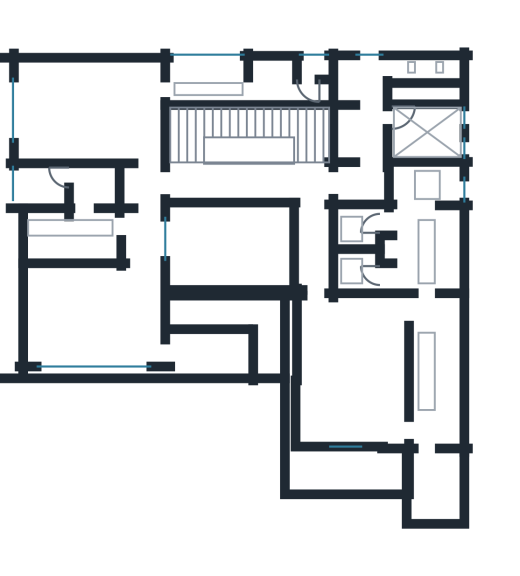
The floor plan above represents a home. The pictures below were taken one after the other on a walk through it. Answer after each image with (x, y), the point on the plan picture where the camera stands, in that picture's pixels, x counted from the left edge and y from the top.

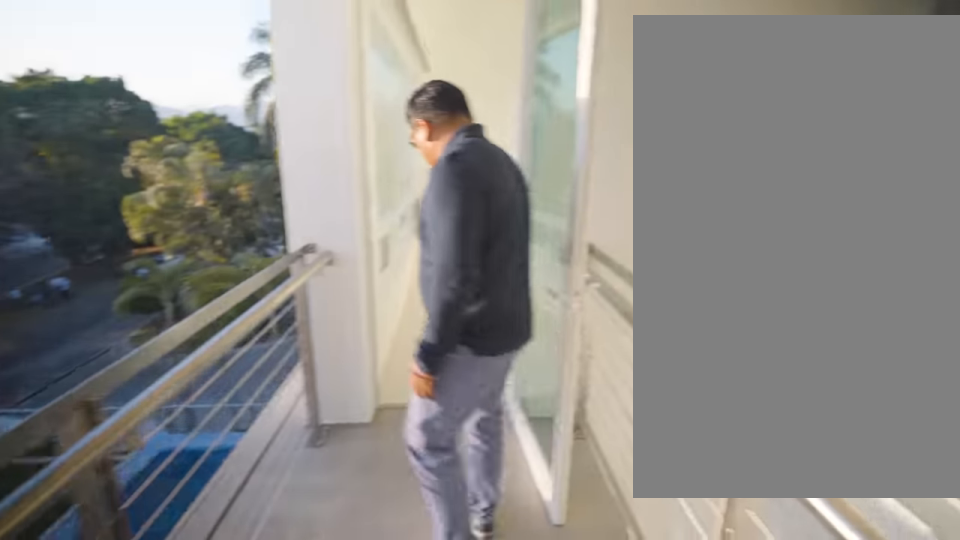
(210, 353)
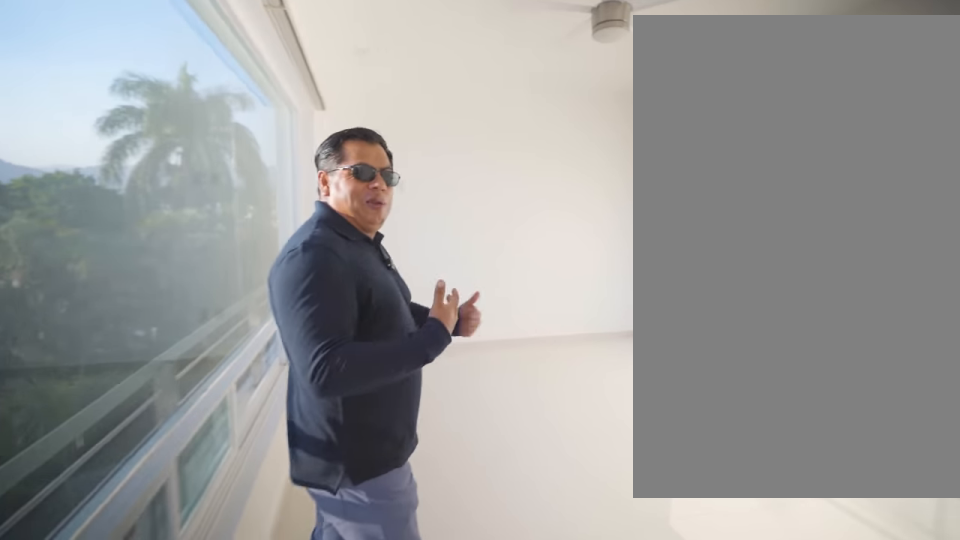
(146, 350)
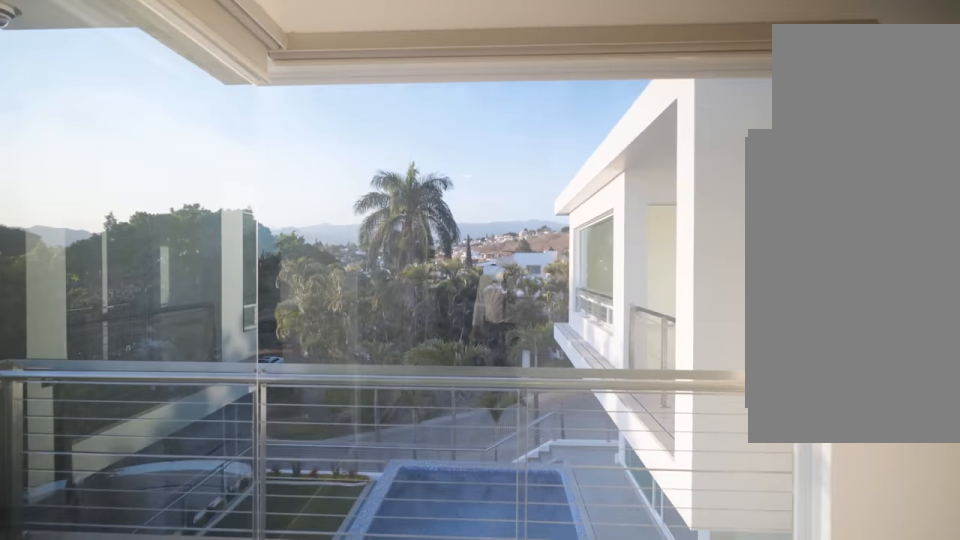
(331, 411)
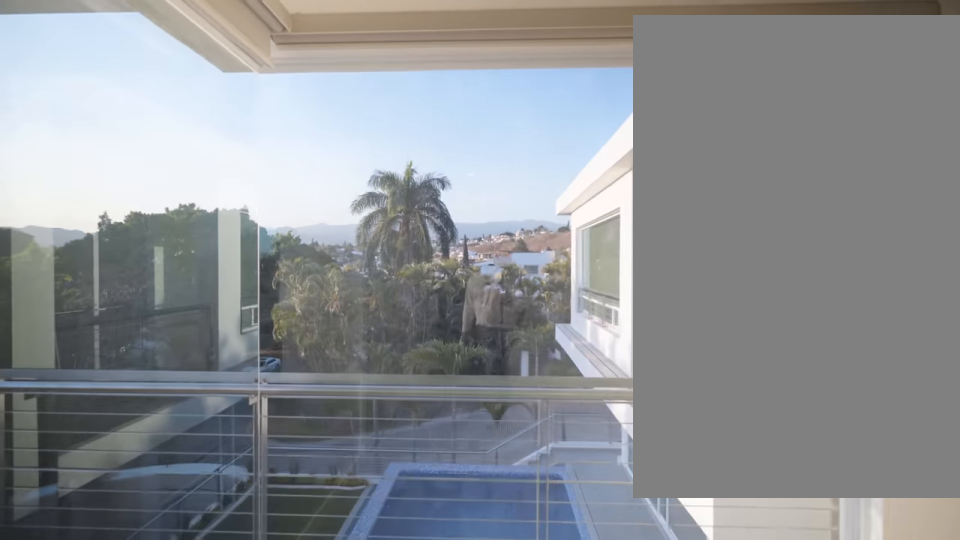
(331, 411)
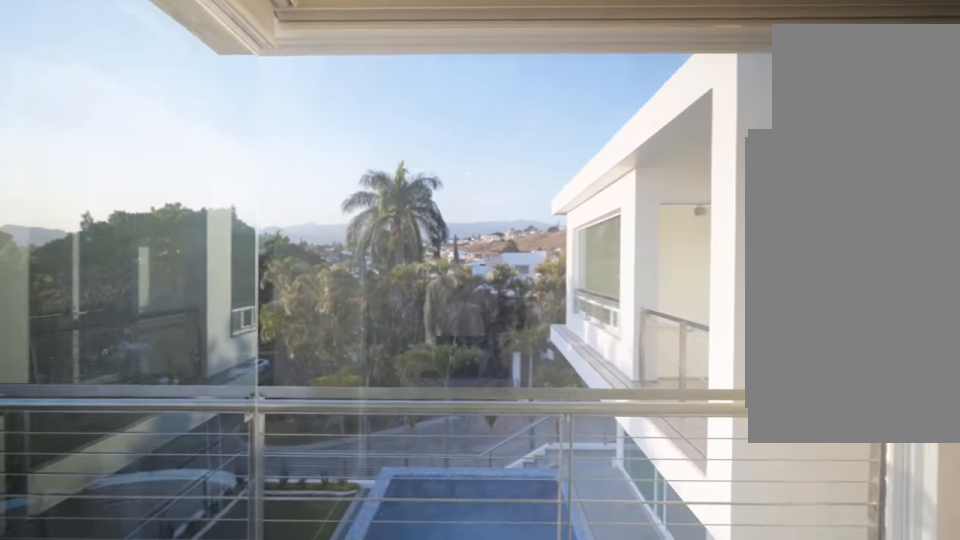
(331, 411)
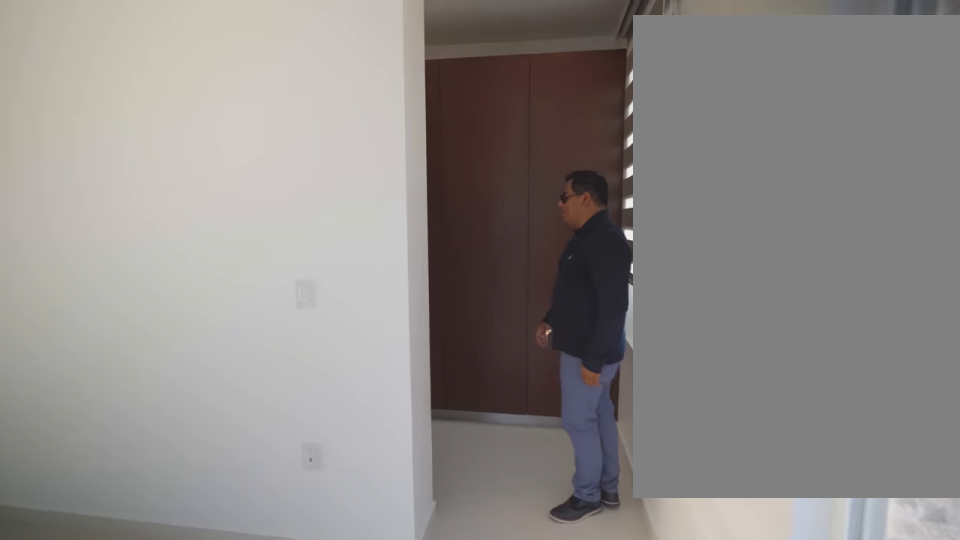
(373, 424)
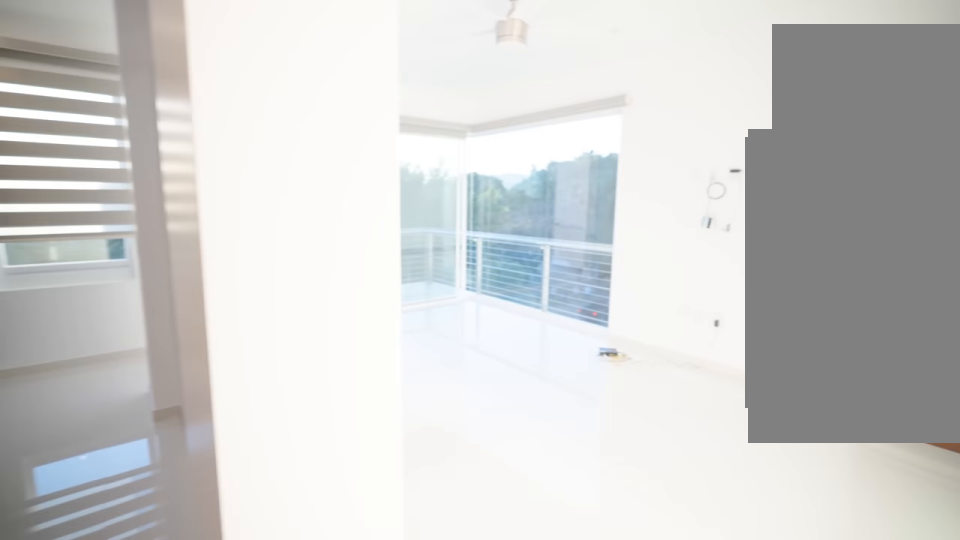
(395, 315)
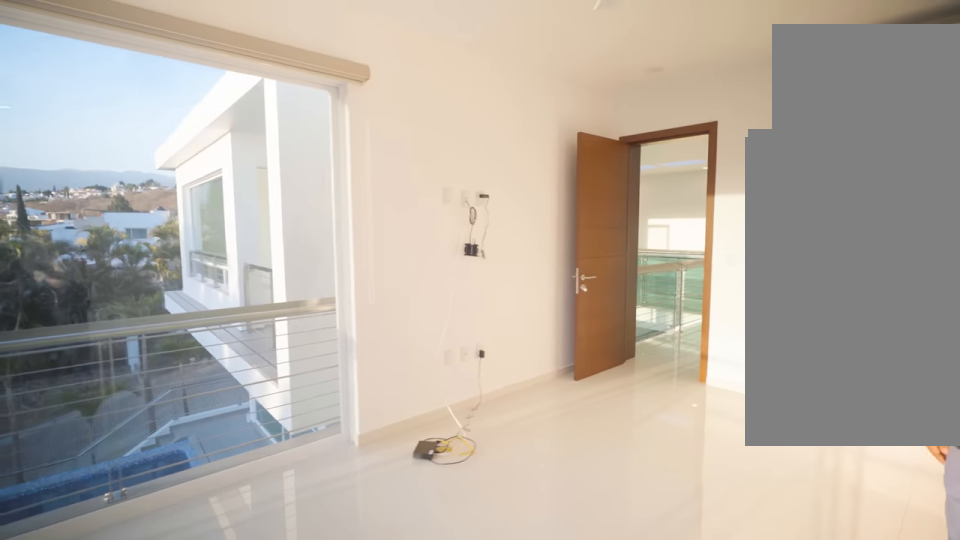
(373, 425)
